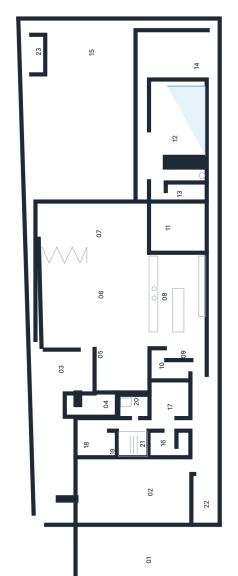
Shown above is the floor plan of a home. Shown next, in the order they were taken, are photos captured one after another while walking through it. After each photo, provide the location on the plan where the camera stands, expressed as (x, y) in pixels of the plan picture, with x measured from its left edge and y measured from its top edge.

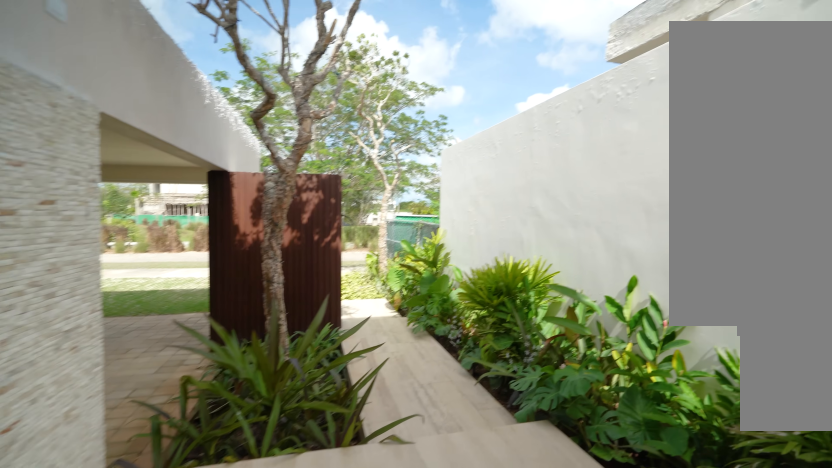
(60, 441)
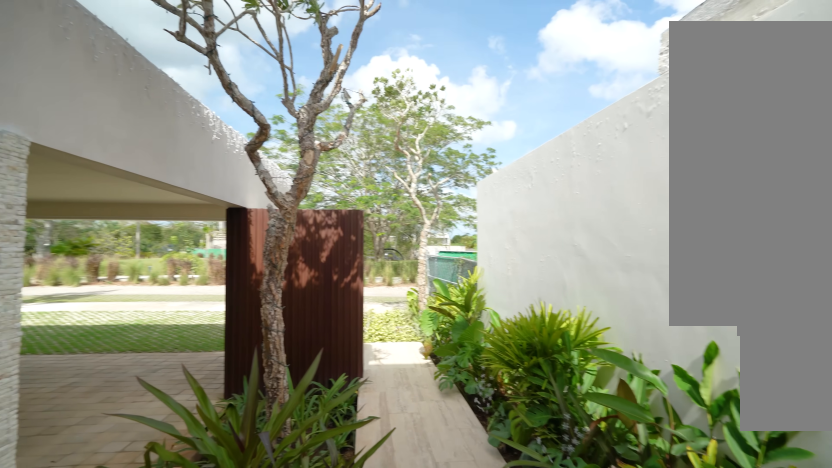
(60, 441)
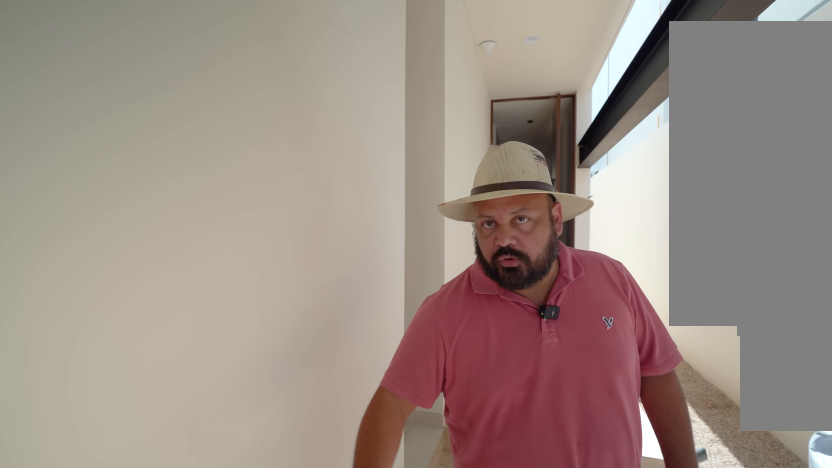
(199, 439)
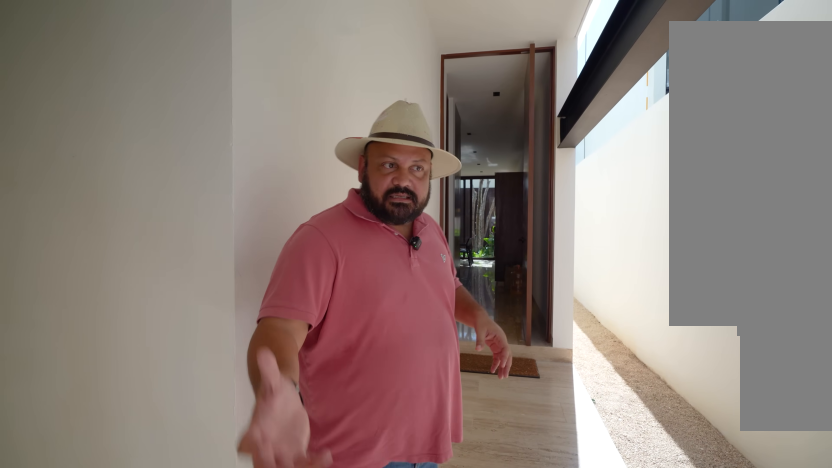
(197, 422)
